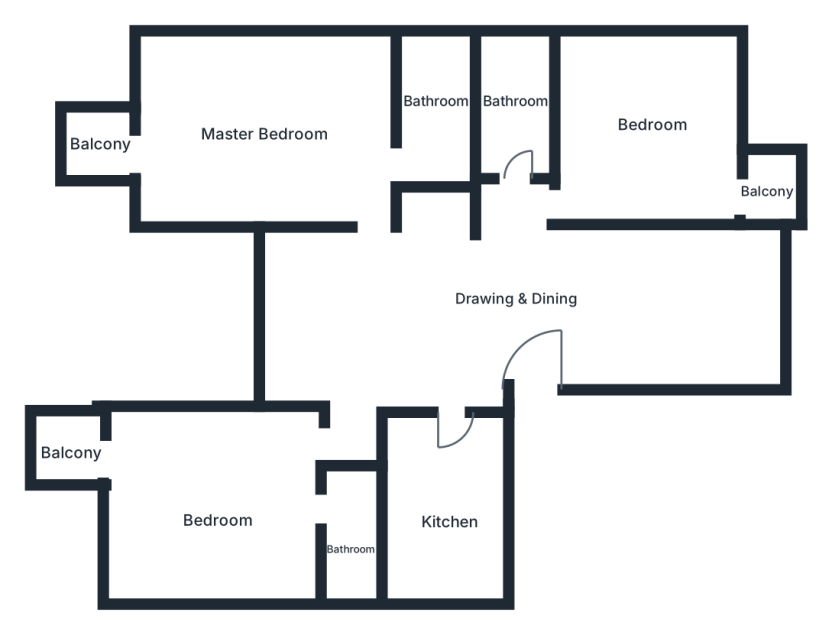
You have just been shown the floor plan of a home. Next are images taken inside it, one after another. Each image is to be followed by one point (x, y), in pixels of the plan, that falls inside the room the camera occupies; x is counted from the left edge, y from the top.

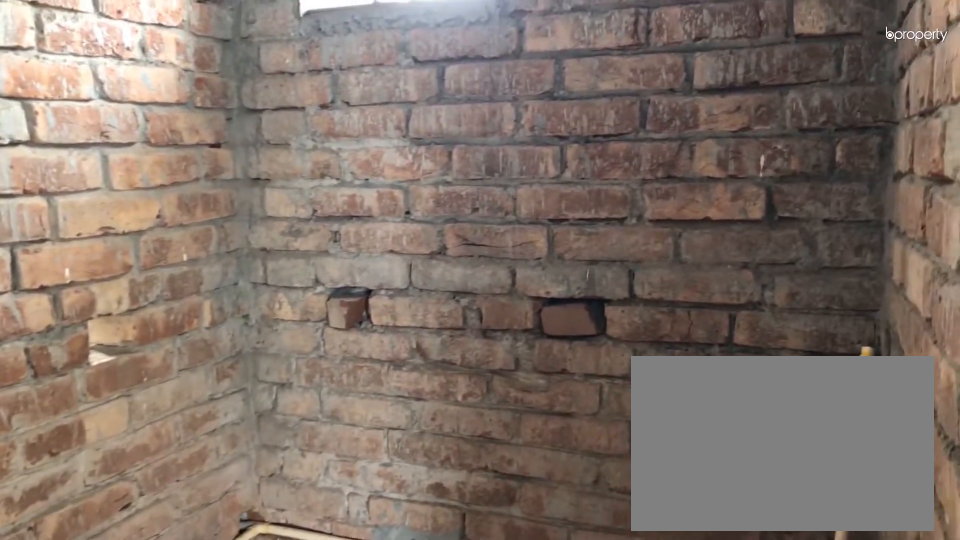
(352, 546)
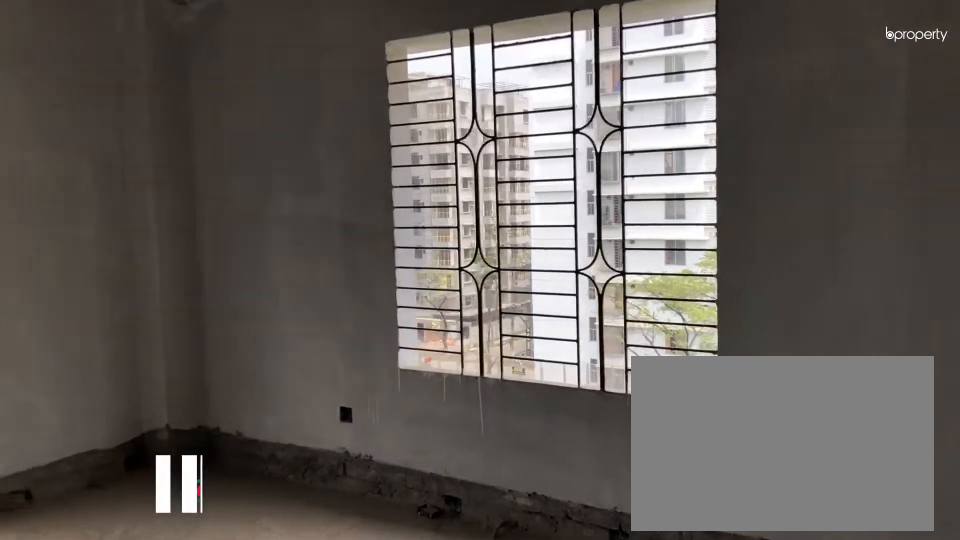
(278, 125)
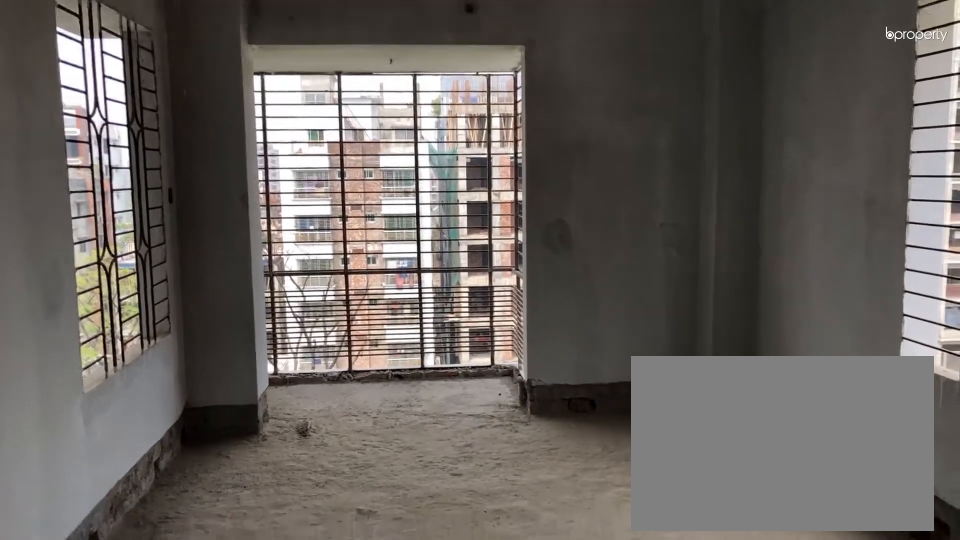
(278, 125)
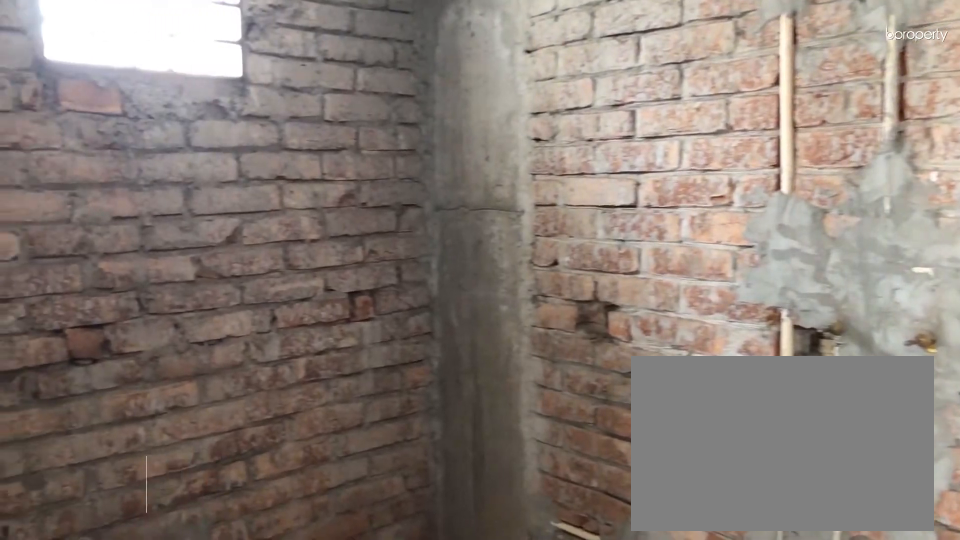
(437, 88)
